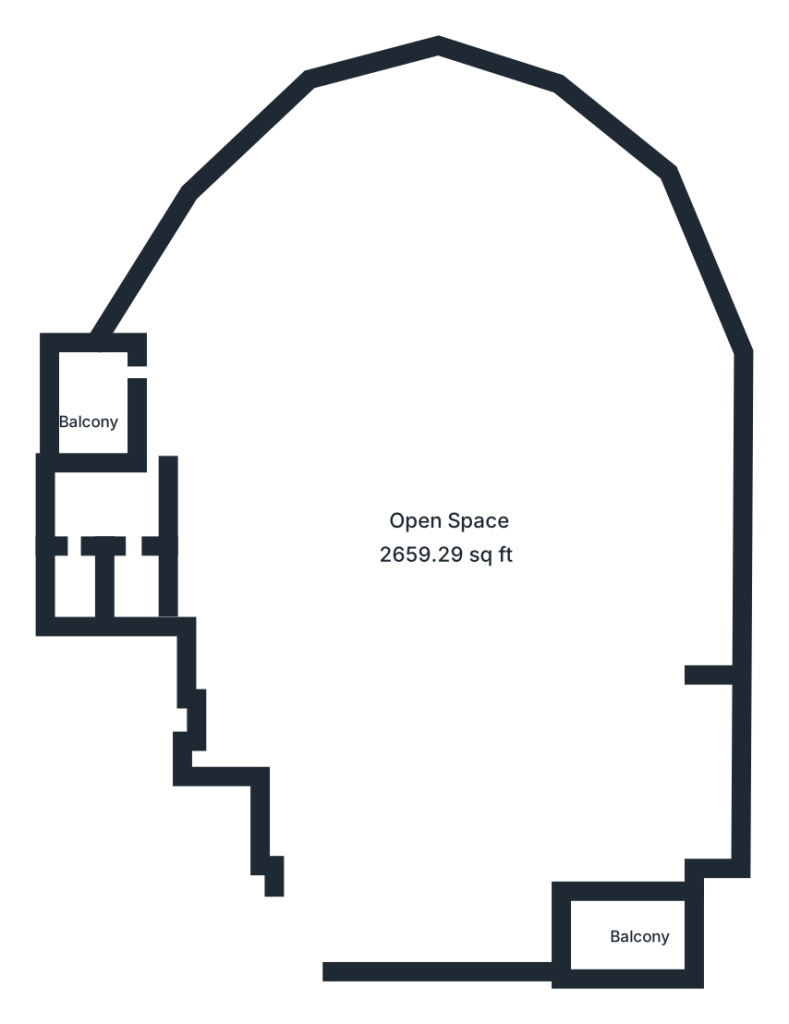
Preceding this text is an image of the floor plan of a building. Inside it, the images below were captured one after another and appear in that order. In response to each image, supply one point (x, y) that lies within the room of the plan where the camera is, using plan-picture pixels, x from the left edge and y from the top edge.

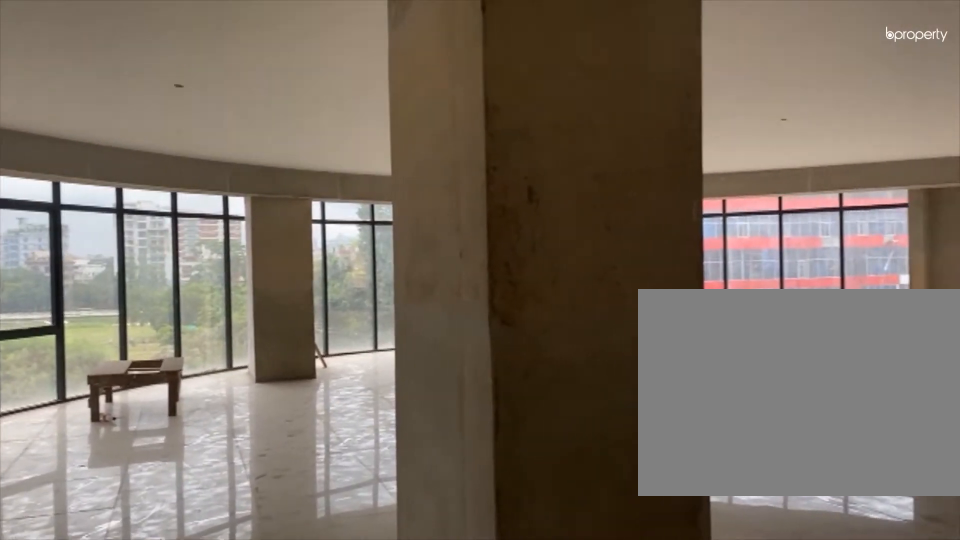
(448, 512)
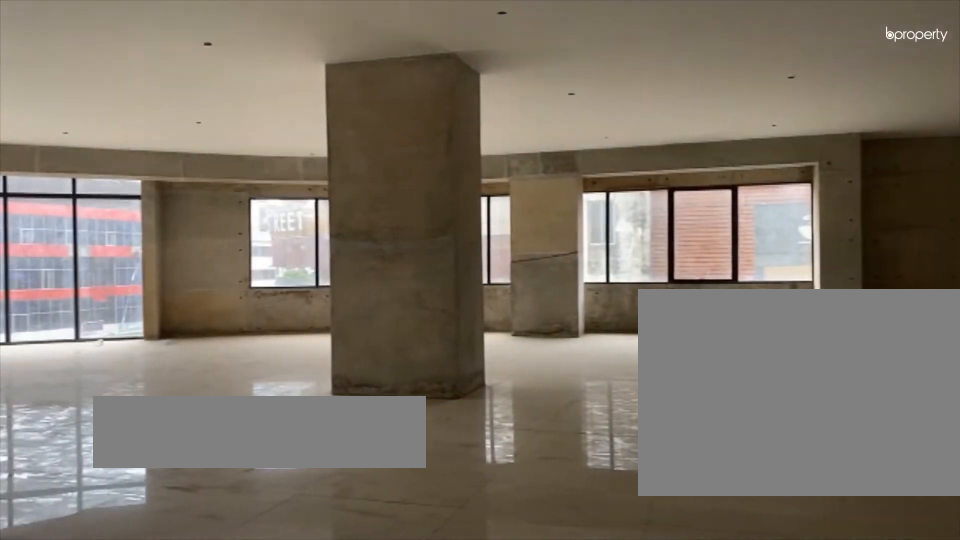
(448, 512)
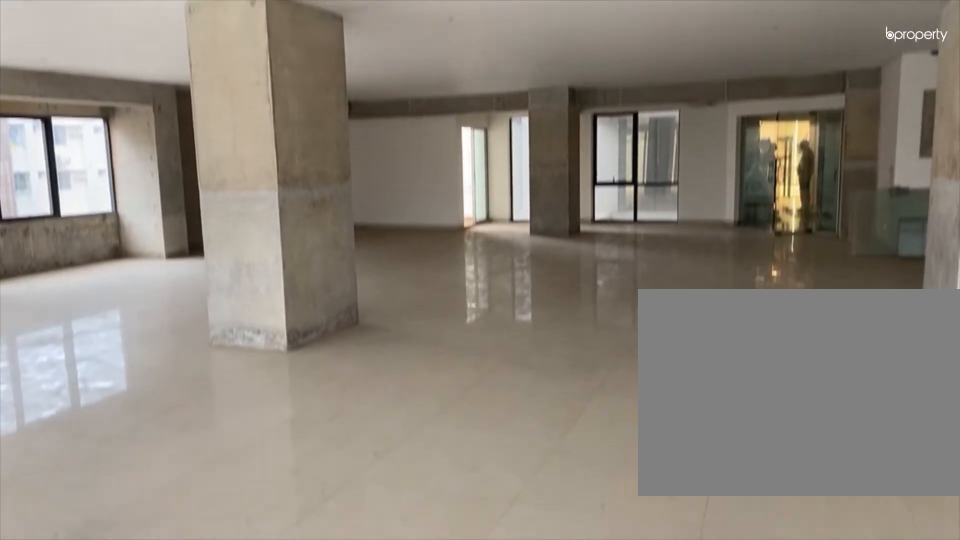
(448, 512)
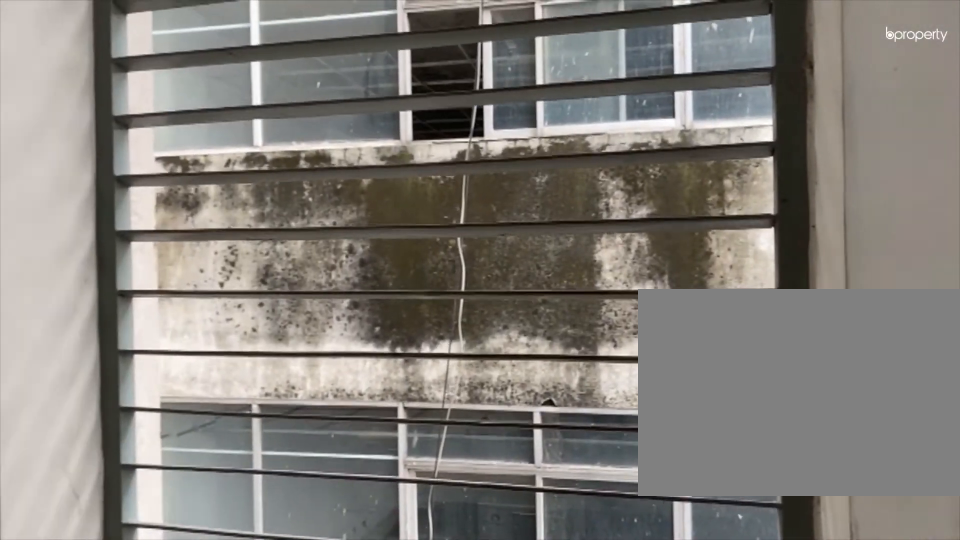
(103, 397)
